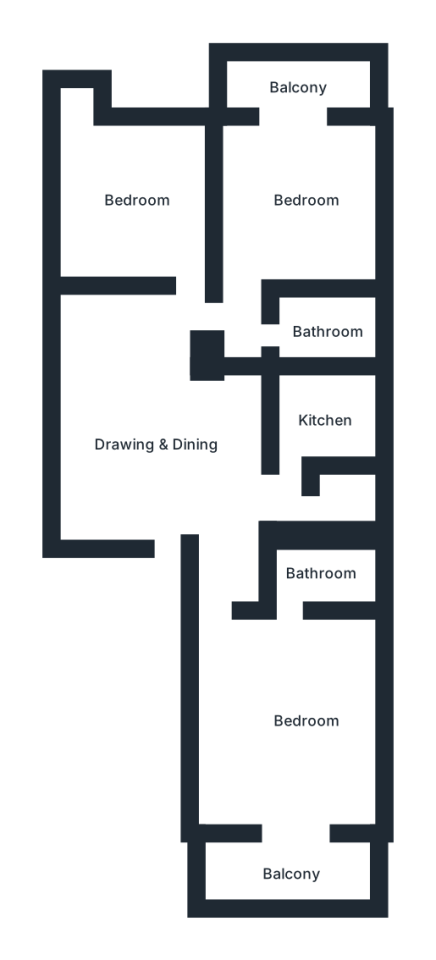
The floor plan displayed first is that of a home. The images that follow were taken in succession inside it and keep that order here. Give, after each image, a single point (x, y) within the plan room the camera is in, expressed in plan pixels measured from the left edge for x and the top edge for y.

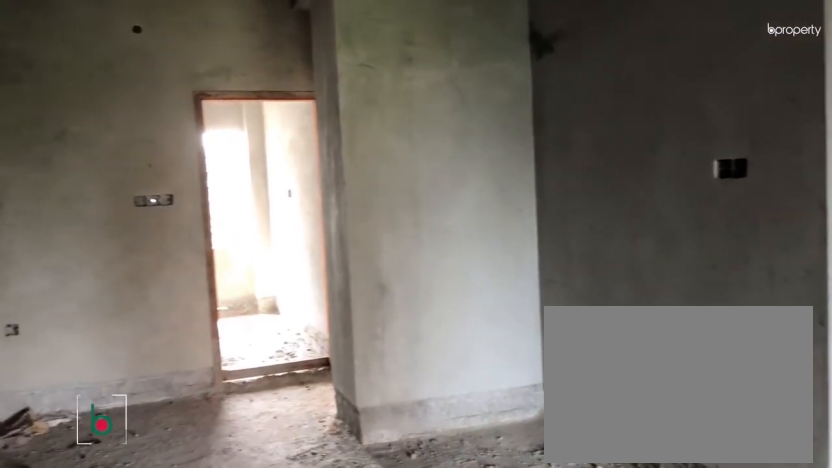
(160, 447)
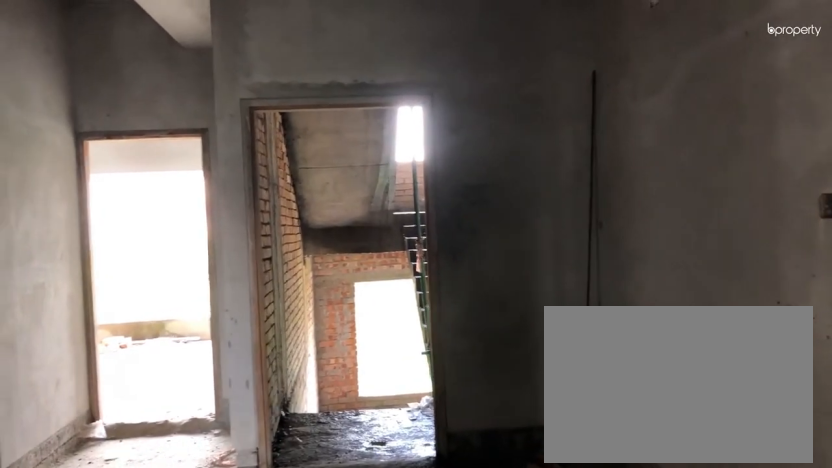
(161, 451)
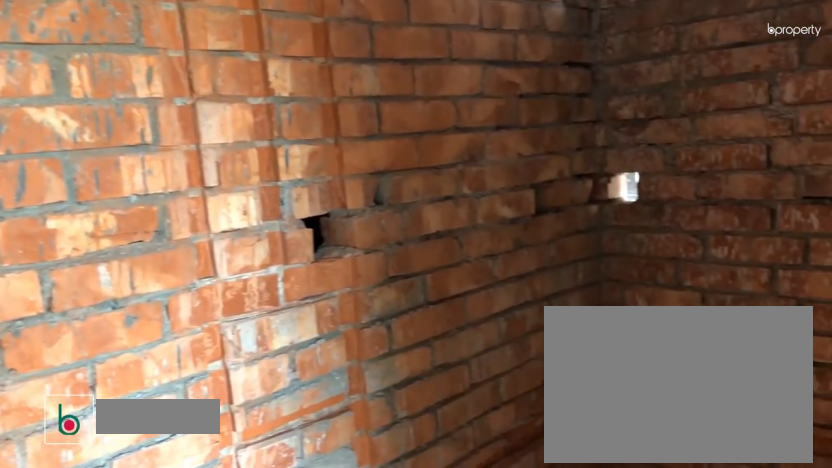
(325, 572)
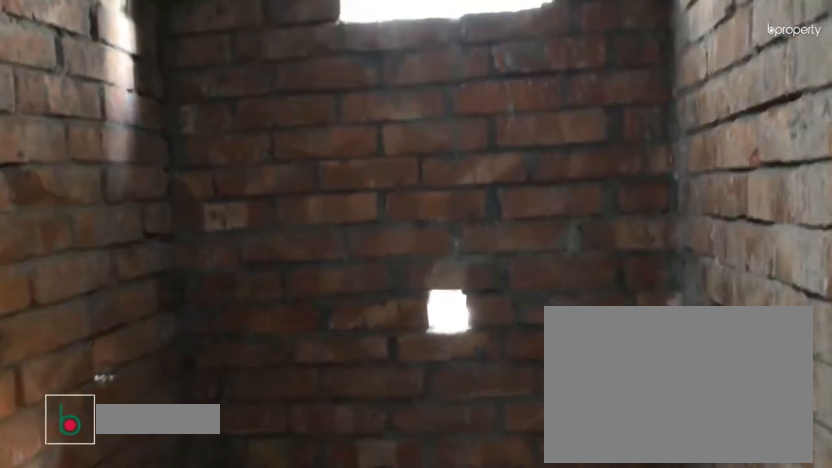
(342, 505)
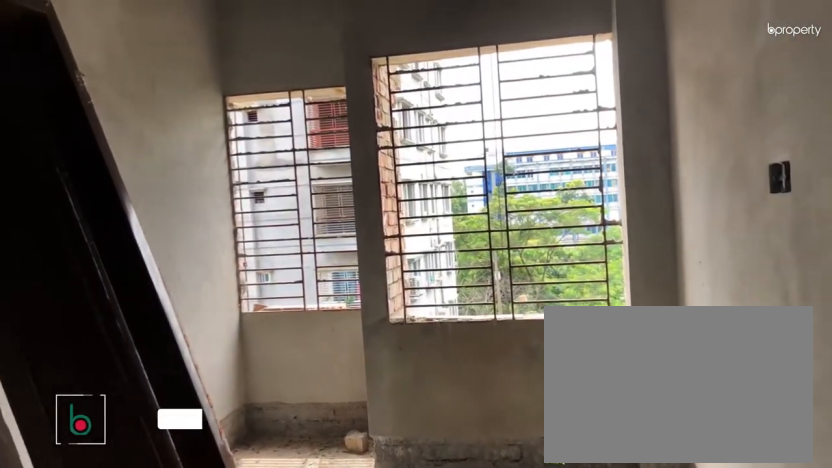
(143, 205)
